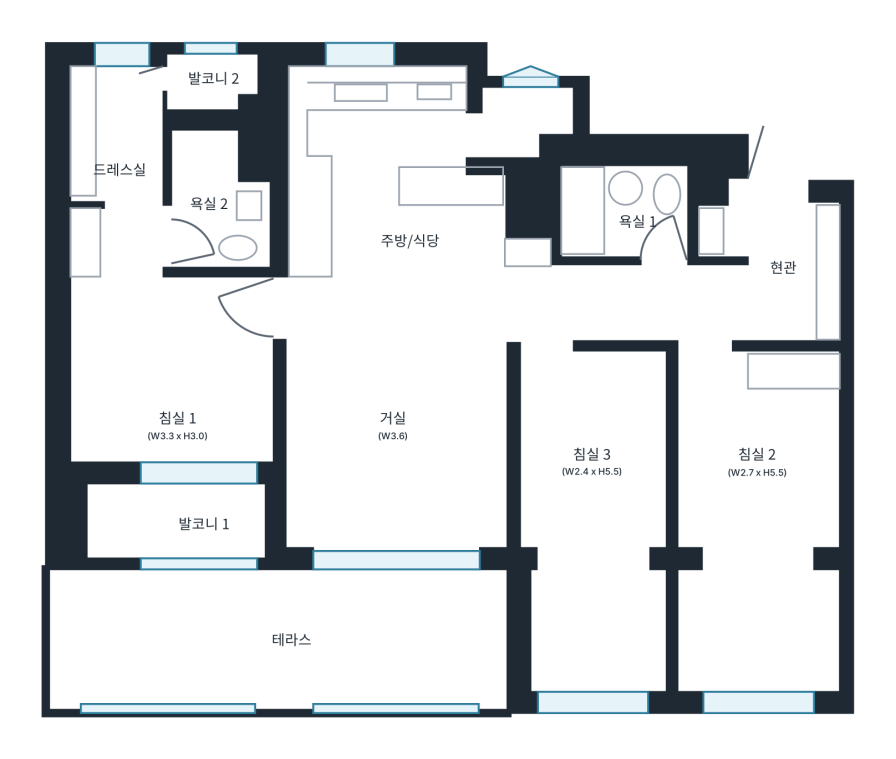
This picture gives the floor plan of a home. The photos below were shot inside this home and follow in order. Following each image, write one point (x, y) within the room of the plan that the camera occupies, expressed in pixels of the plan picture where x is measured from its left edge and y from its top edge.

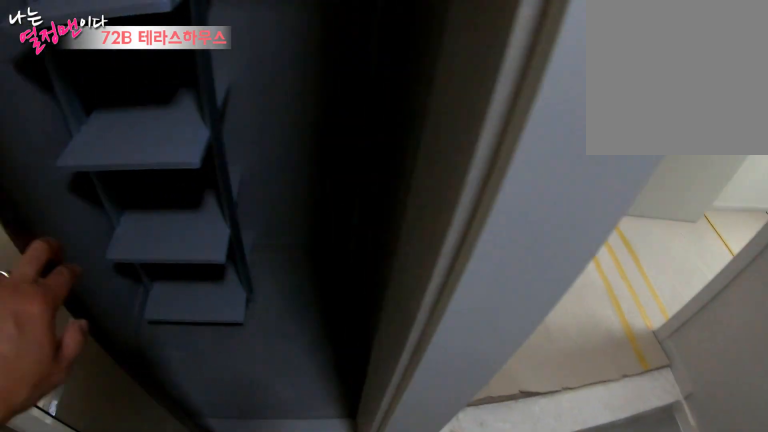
(788, 266)
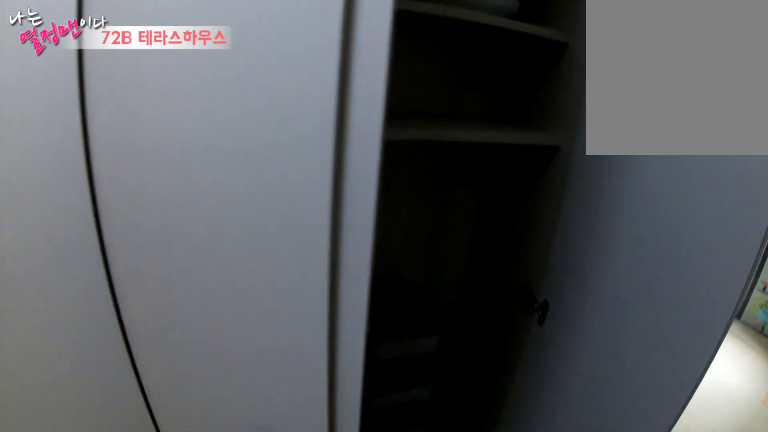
(788, 266)
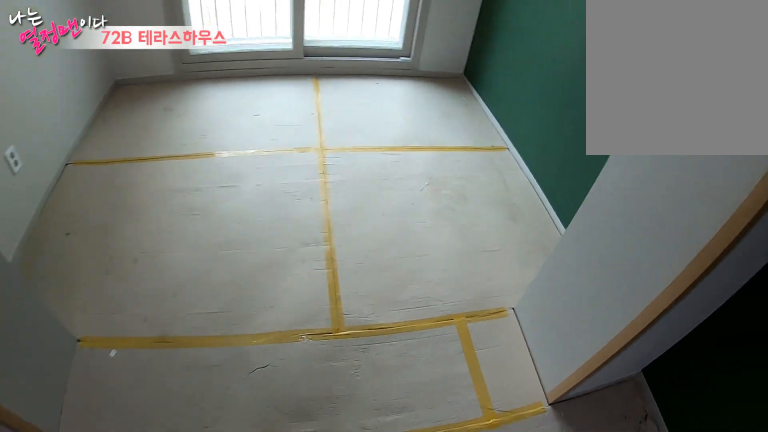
(759, 477)
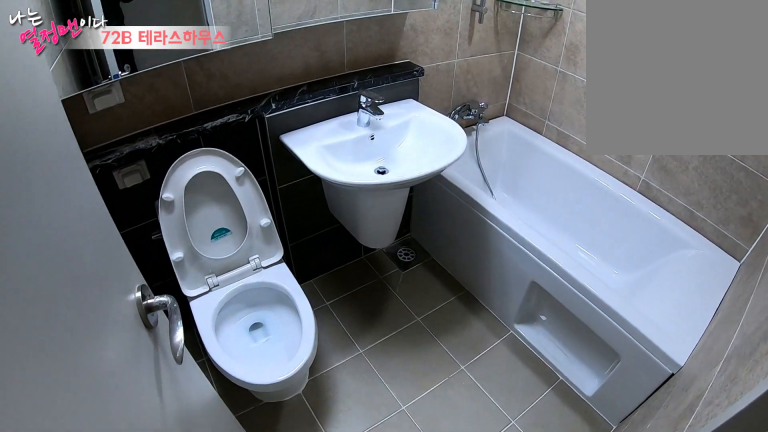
(630, 214)
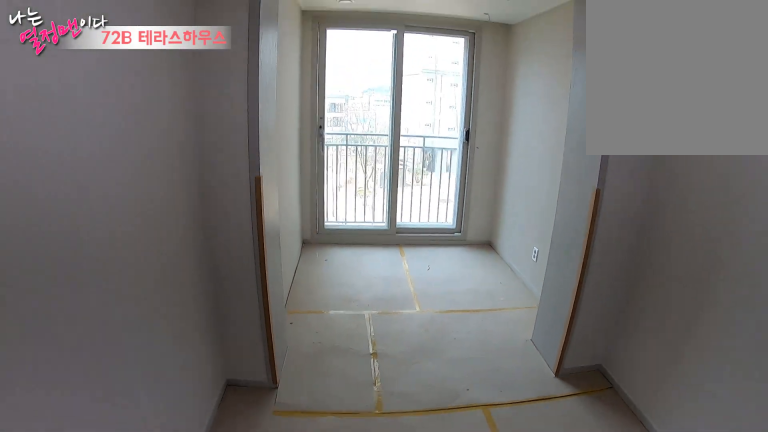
(595, 470)
